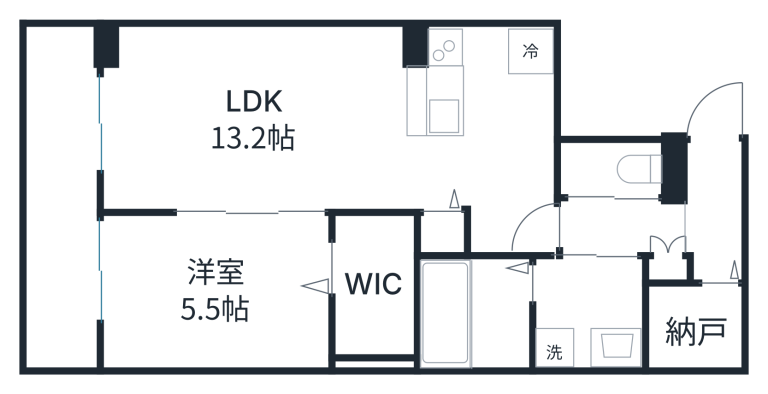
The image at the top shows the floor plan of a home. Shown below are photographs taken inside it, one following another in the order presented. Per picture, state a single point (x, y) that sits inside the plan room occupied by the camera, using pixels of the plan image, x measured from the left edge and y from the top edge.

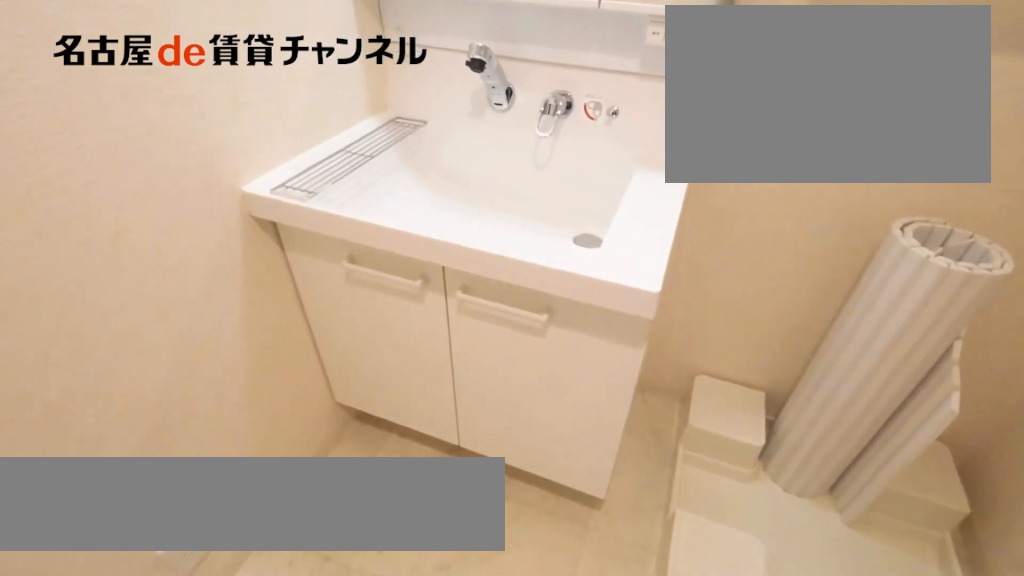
(587, 311)
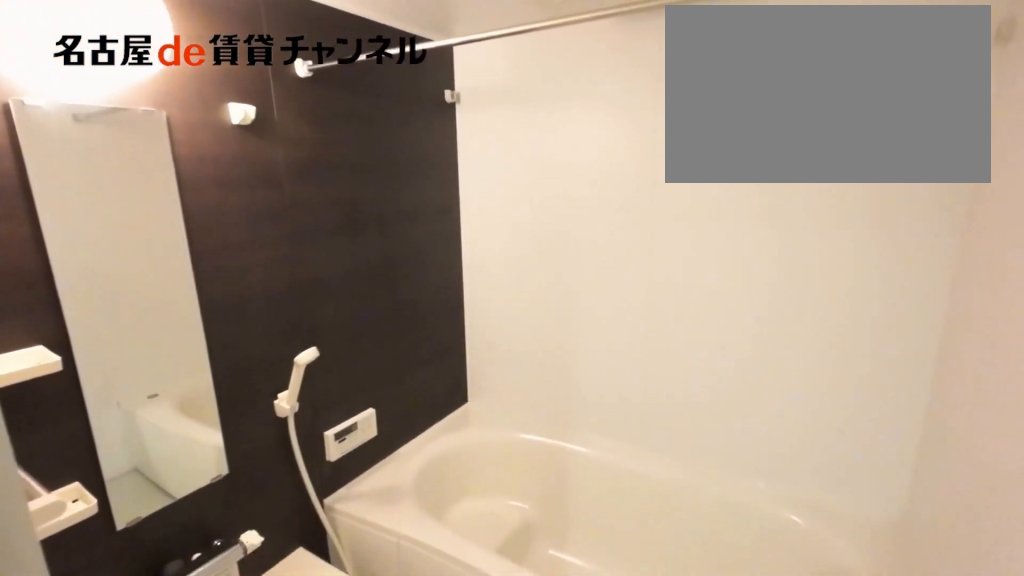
(472, 312)
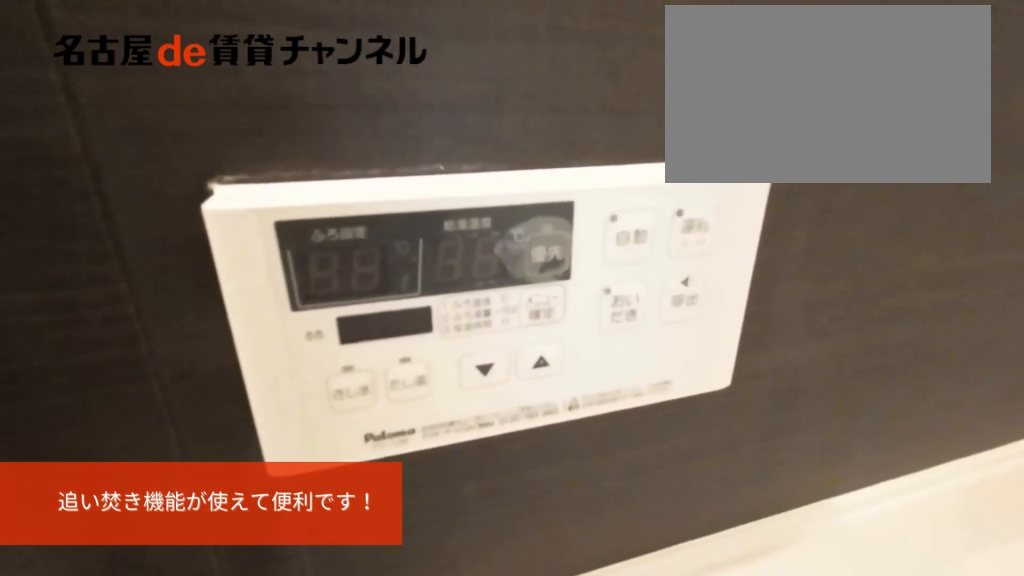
(472, 312)
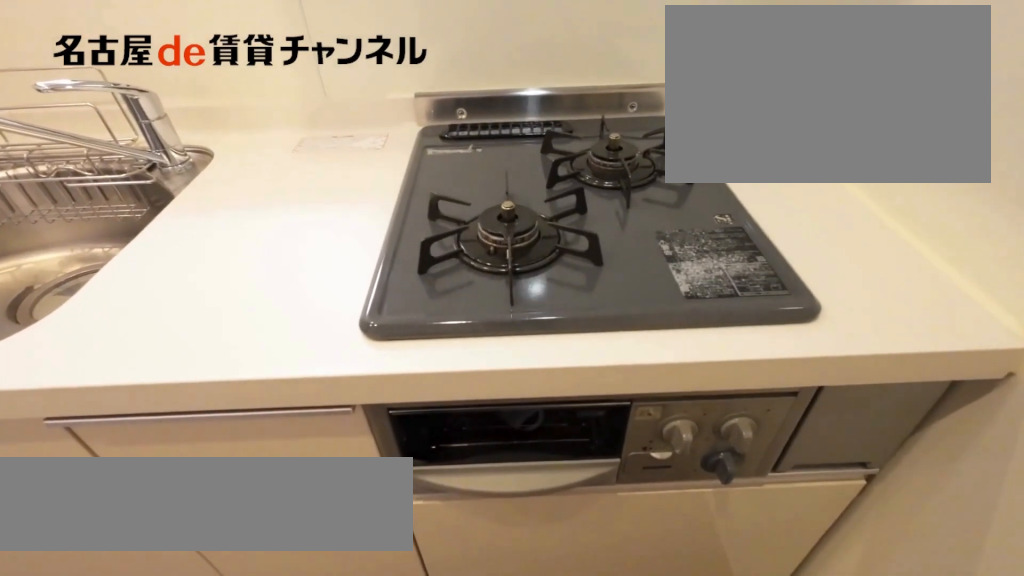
(438, 89)
